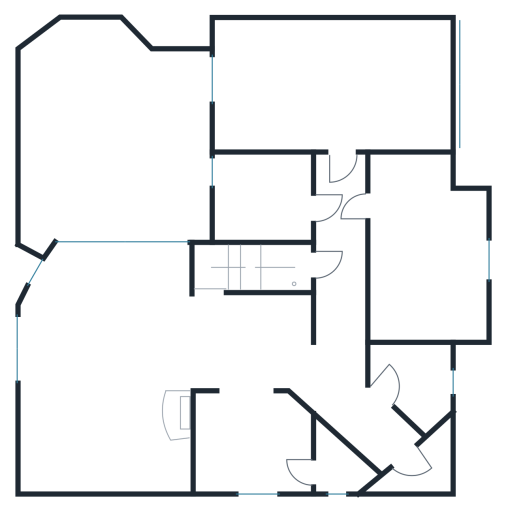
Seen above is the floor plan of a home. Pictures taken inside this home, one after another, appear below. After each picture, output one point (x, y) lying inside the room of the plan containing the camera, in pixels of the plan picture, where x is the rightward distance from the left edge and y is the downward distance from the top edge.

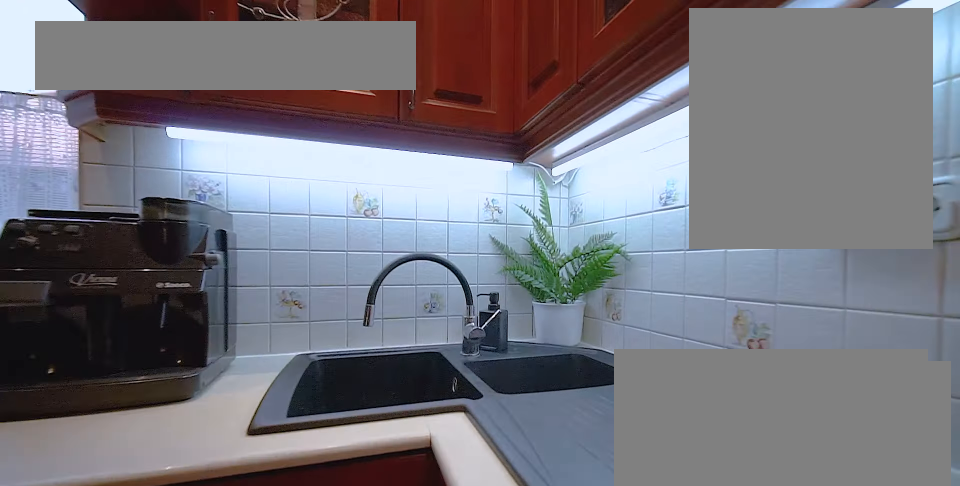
(250, 443)
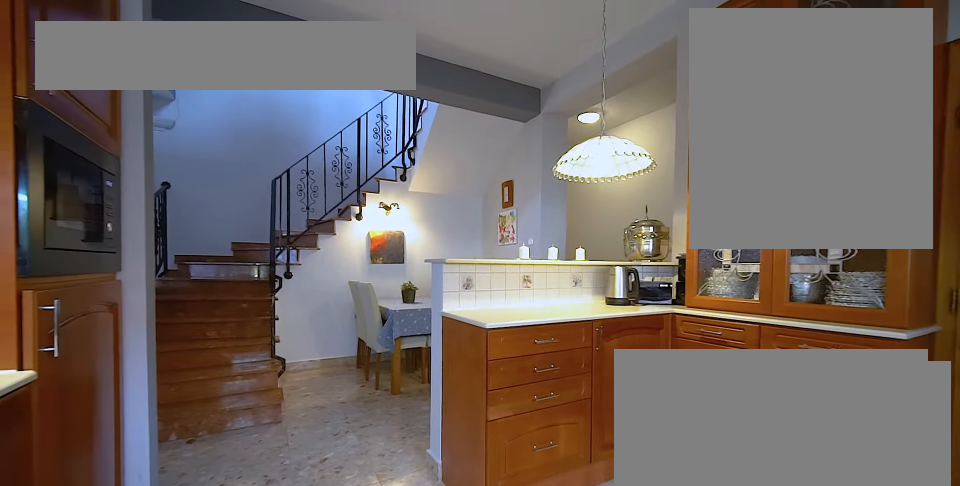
(250, 443)
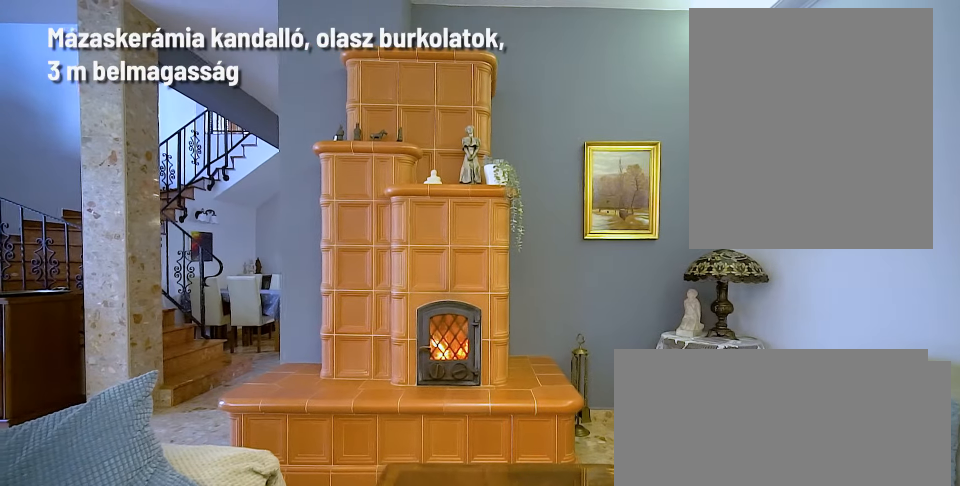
(106, 374)
